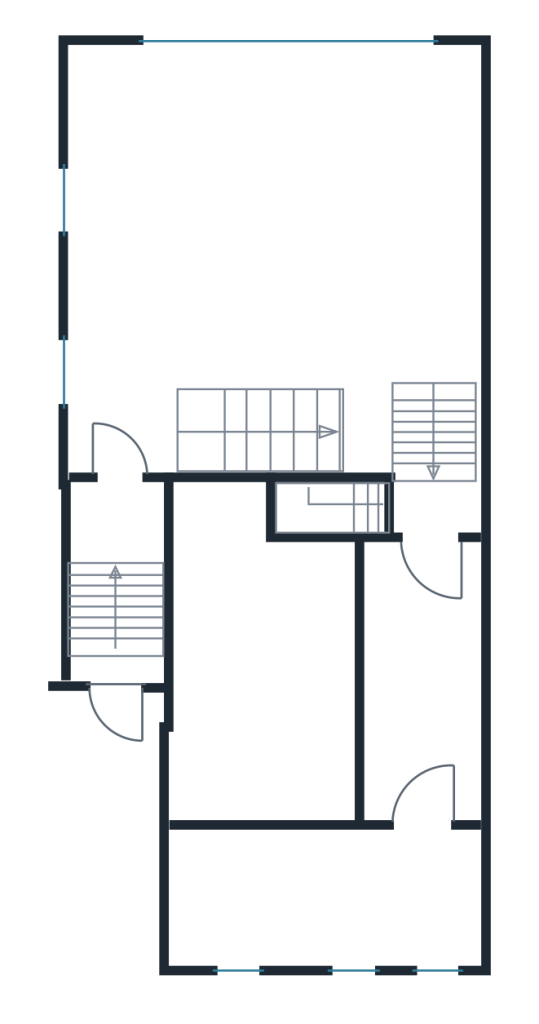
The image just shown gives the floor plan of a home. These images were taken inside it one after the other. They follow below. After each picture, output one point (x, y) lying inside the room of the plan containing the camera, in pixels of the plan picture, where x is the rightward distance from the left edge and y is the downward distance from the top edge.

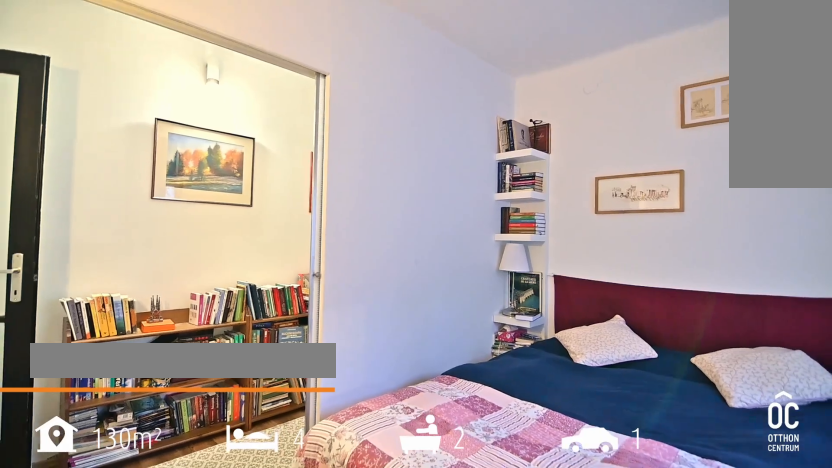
(271, 674)
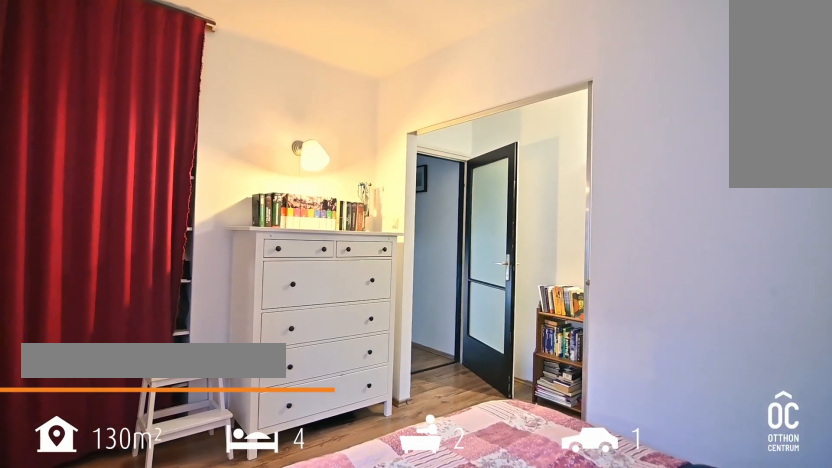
(271, 674)
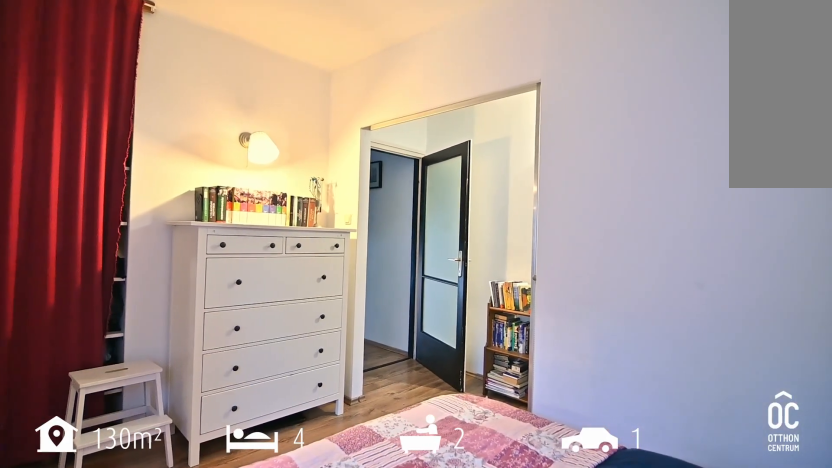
(271, 674)
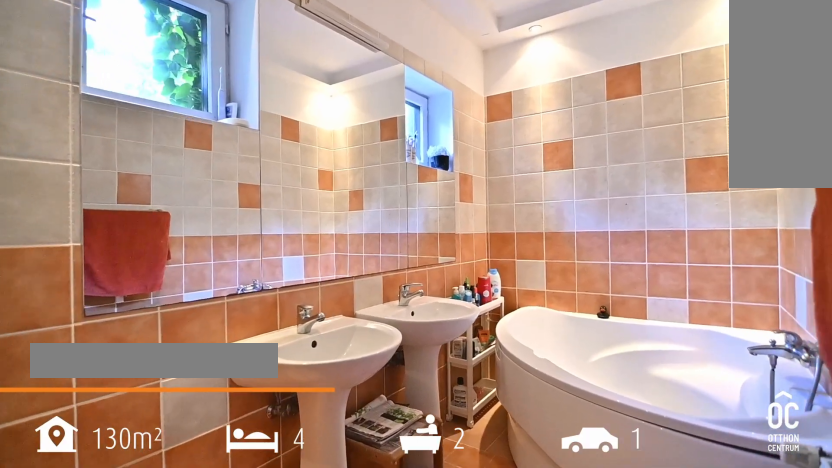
(329, 900)
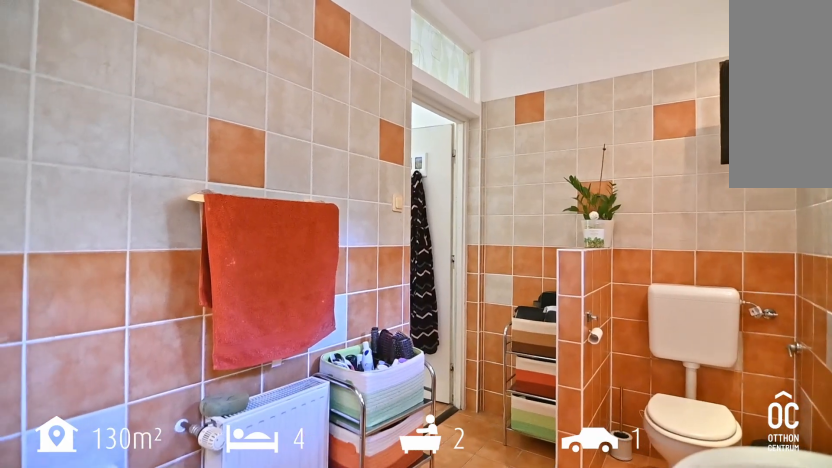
(330, 901)
